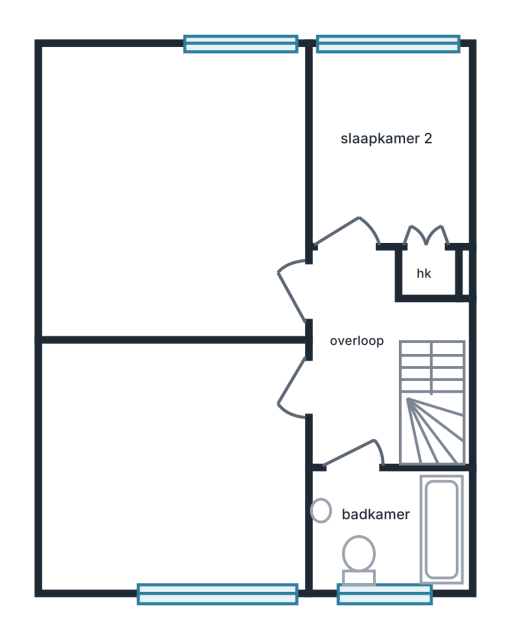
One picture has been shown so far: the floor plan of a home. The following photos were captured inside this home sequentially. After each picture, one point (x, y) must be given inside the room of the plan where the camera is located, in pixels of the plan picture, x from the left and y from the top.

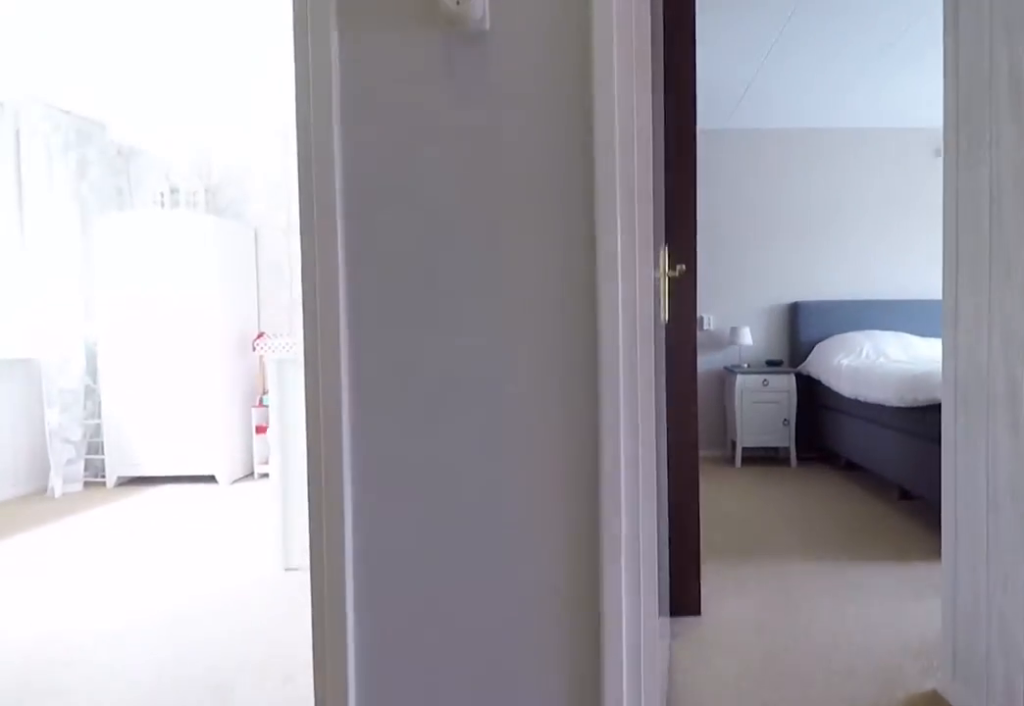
(363, 357)
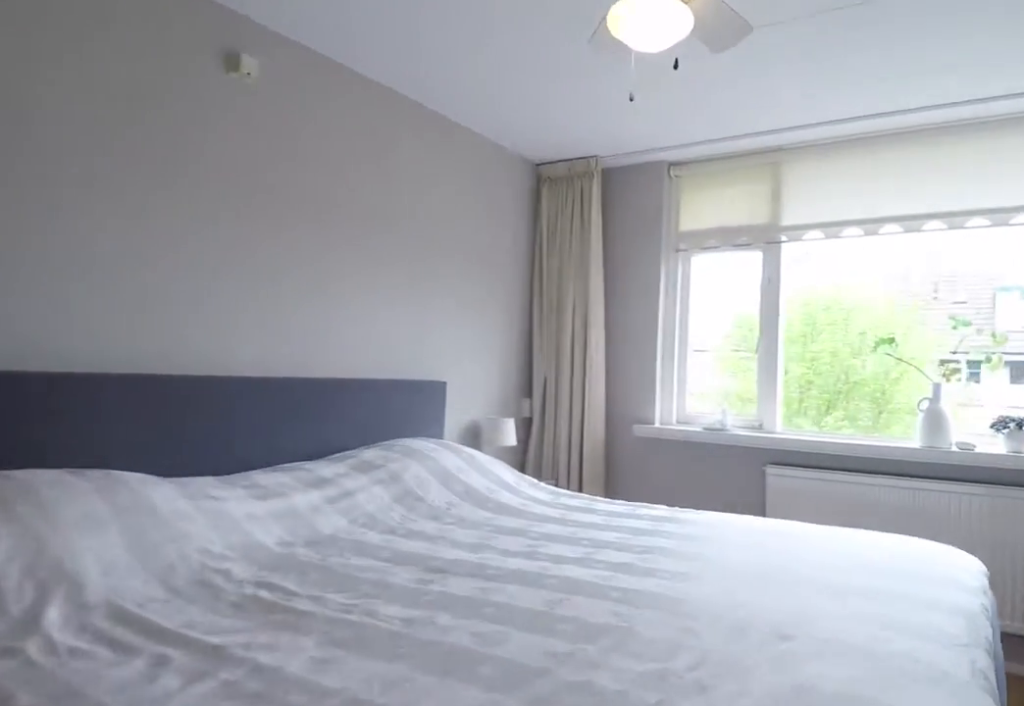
(174, 195)
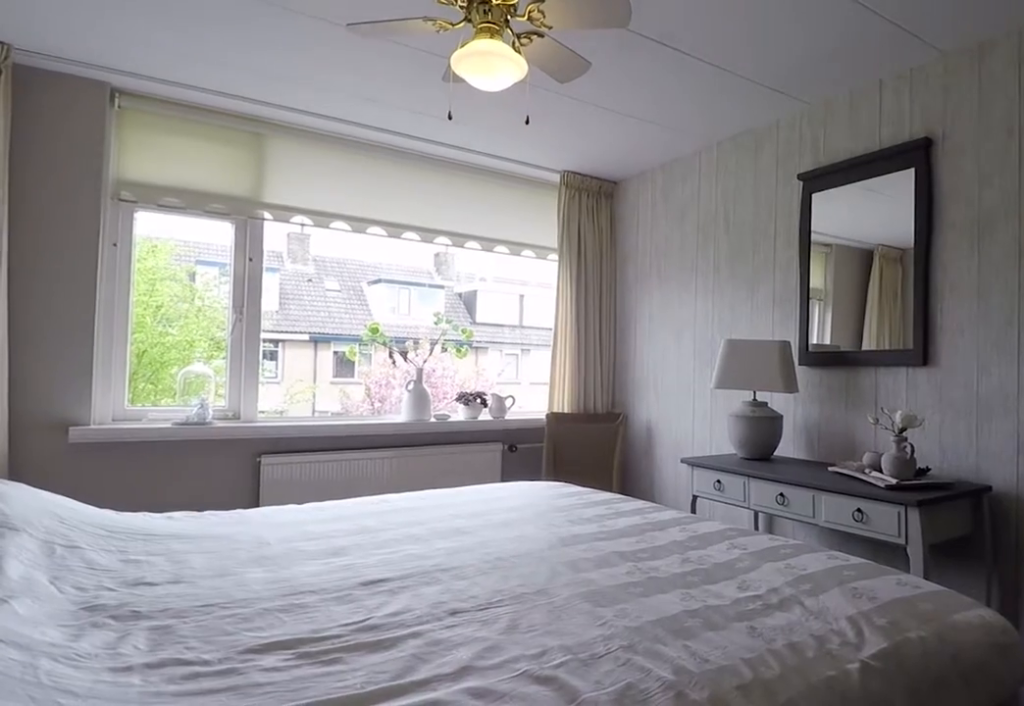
(174, 195)
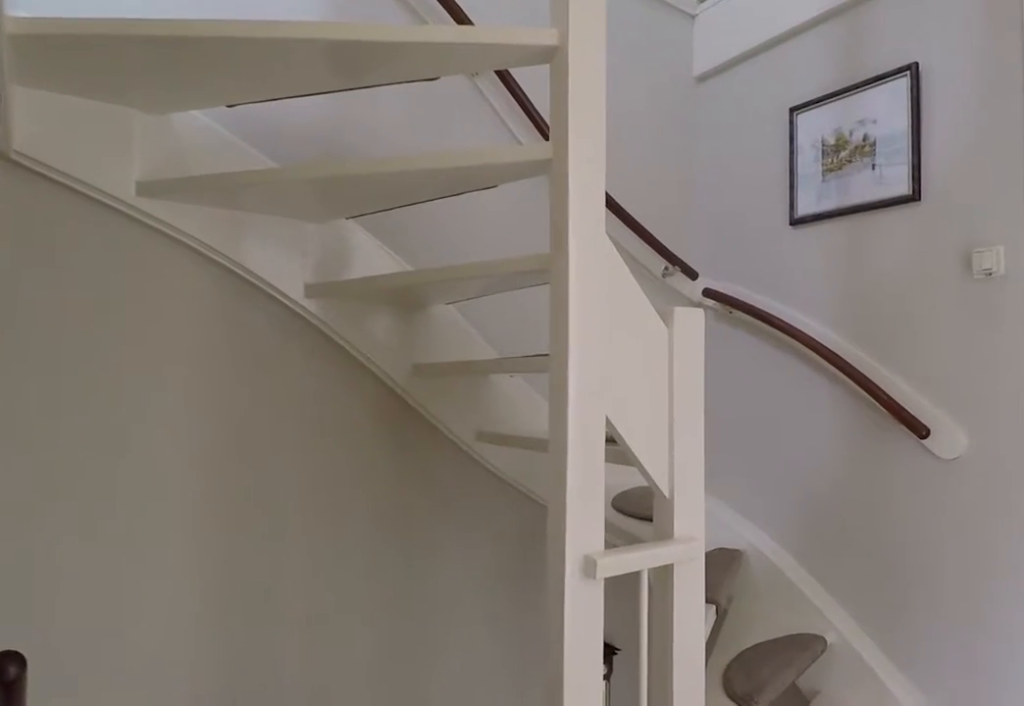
(363, 357)
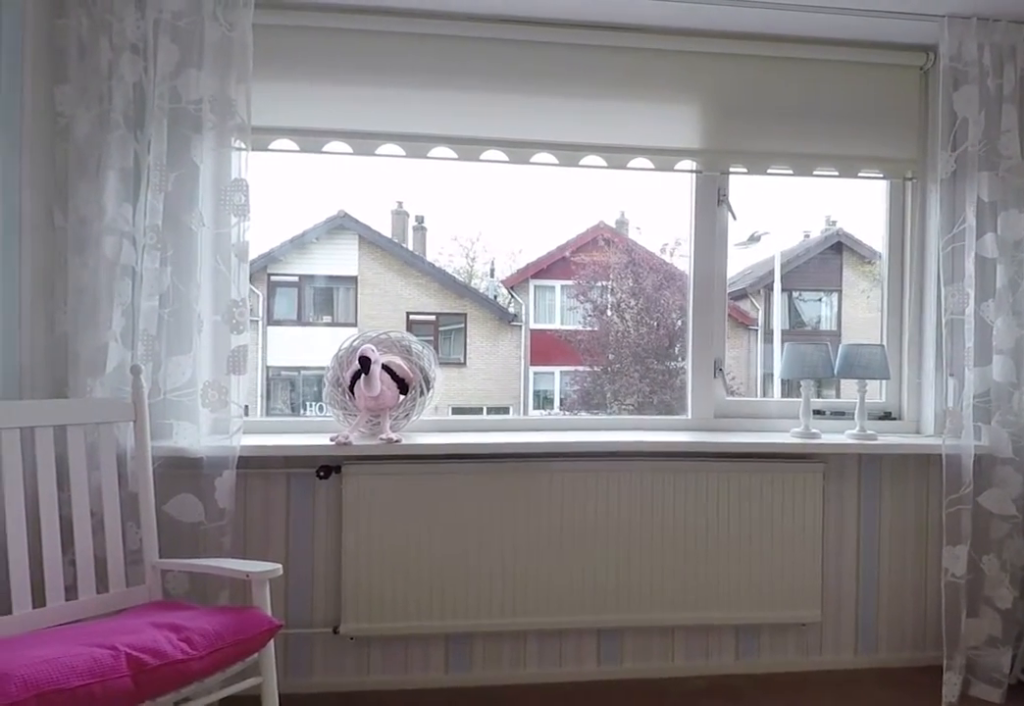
(57, 460)
